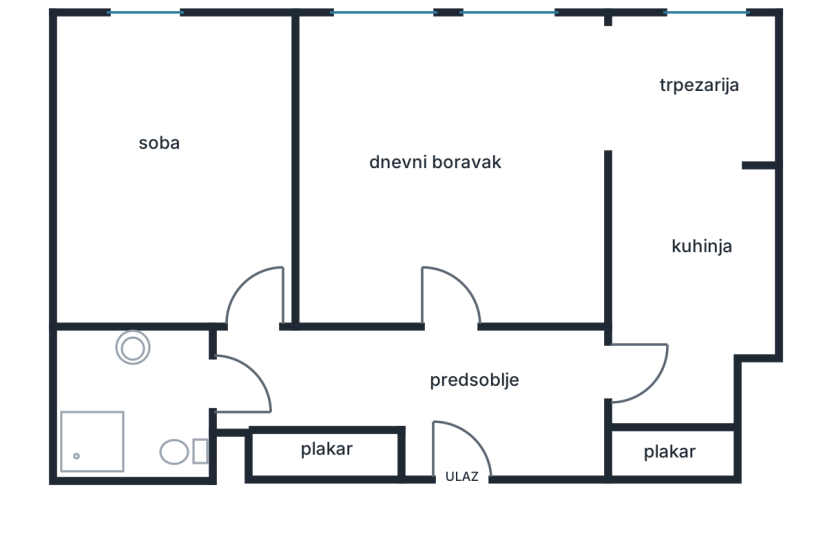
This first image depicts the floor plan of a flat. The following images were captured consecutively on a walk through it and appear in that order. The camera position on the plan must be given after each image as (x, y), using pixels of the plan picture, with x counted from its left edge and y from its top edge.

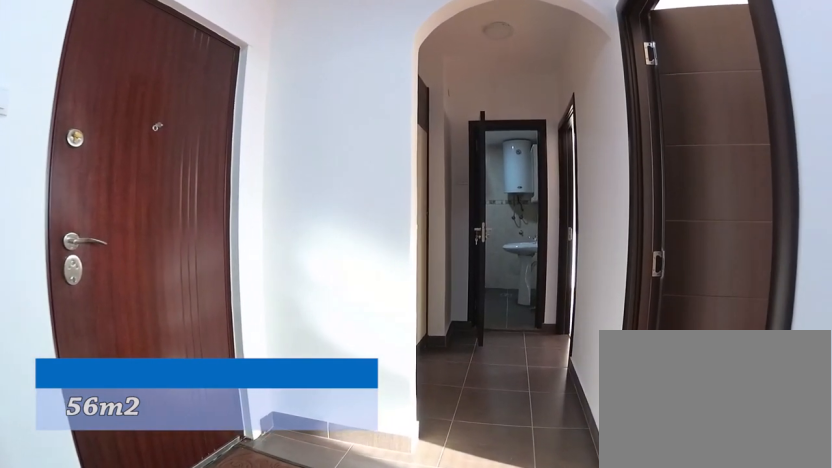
(566, 398)
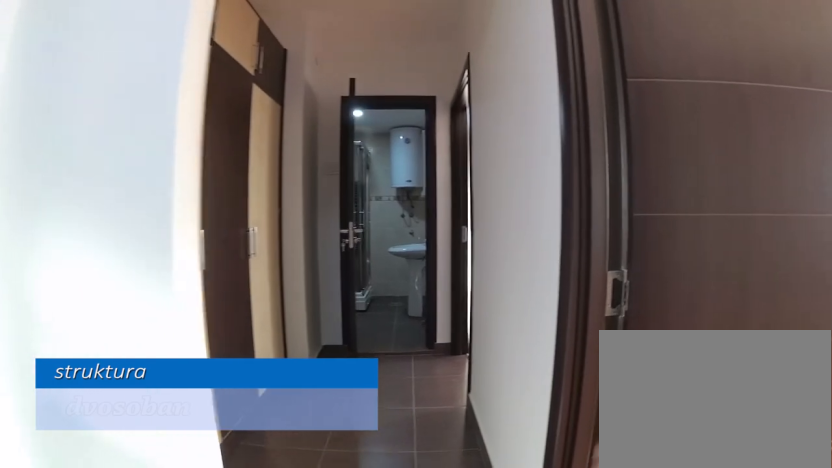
(508, 394)
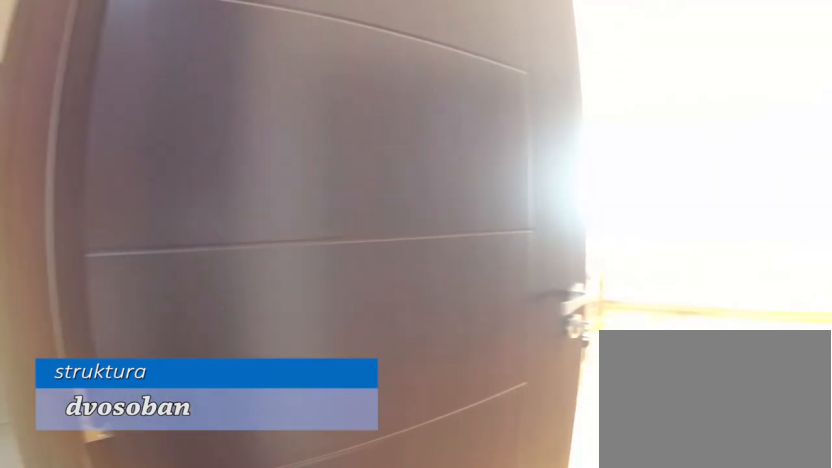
(482, 389)
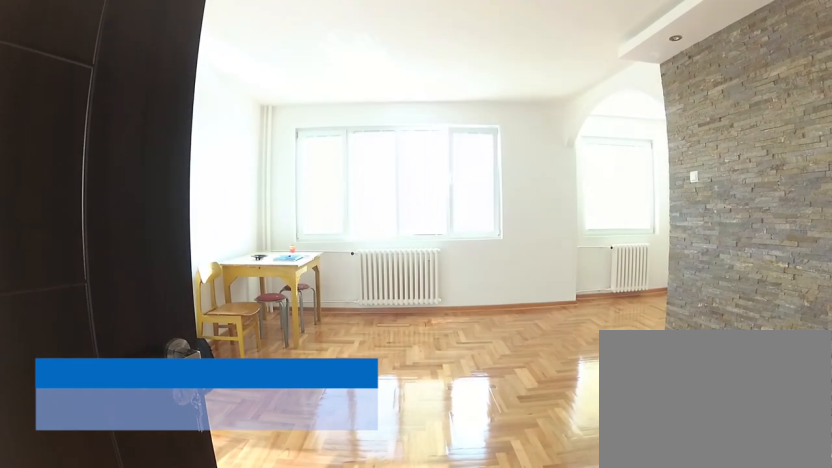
(459, 365)
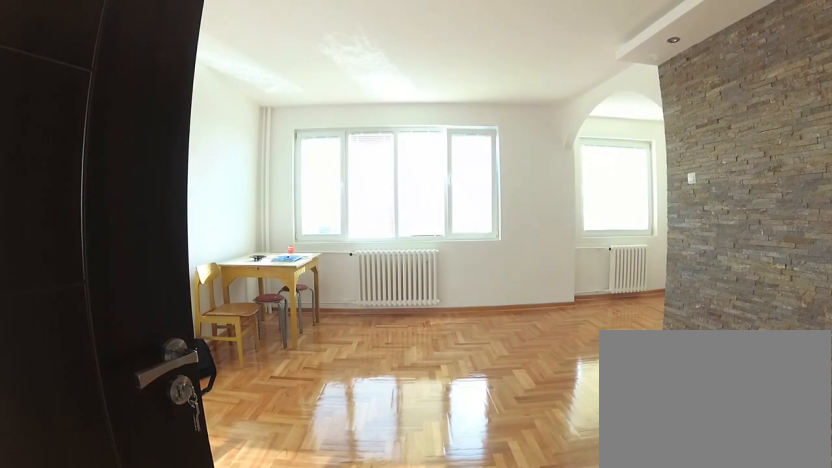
(459, 365)
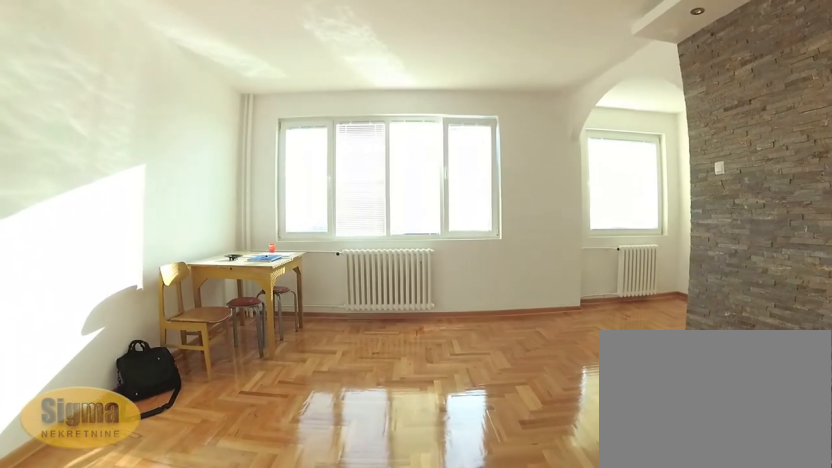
(447, 350)
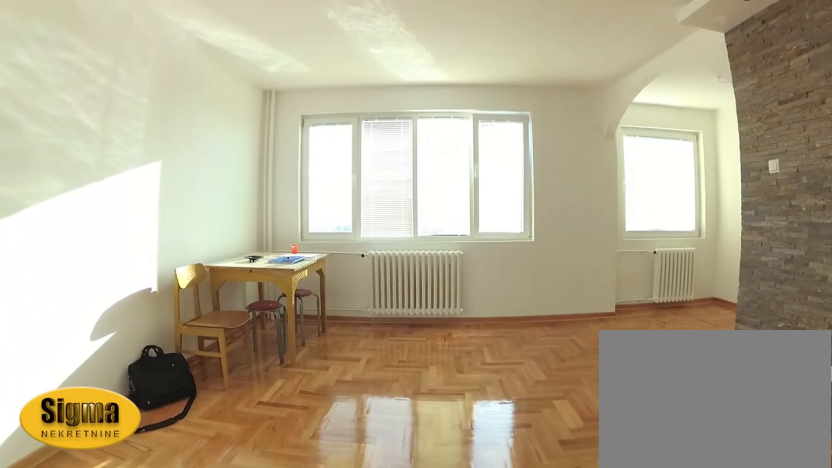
(430, 328)
